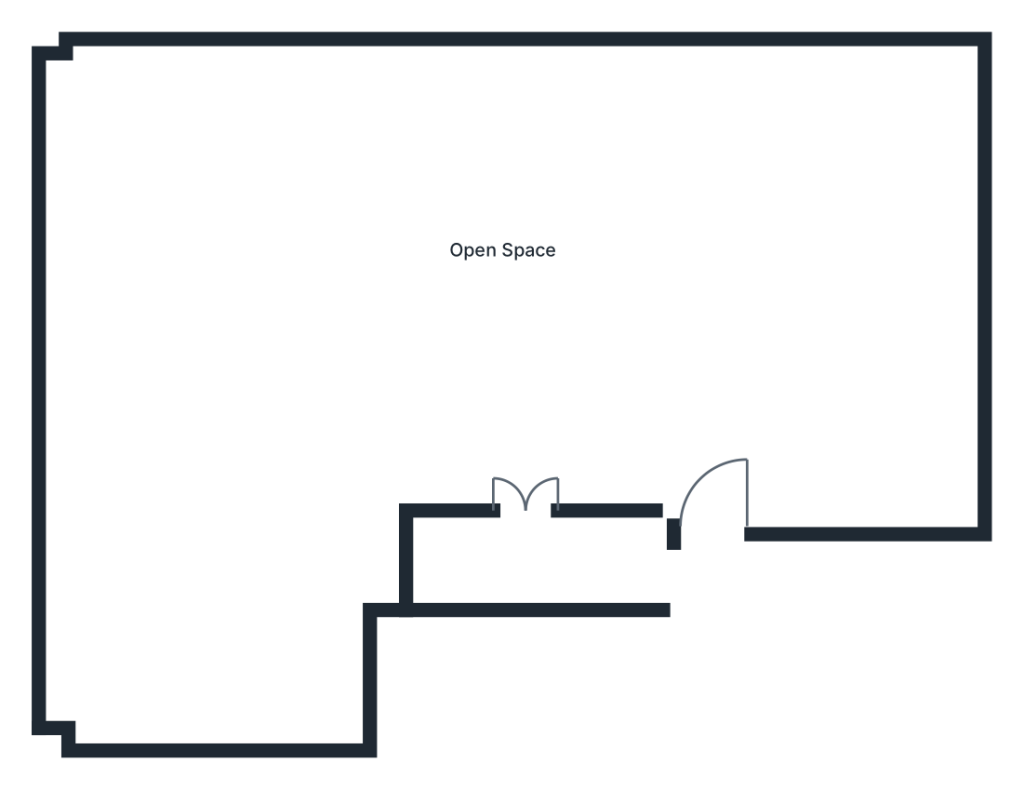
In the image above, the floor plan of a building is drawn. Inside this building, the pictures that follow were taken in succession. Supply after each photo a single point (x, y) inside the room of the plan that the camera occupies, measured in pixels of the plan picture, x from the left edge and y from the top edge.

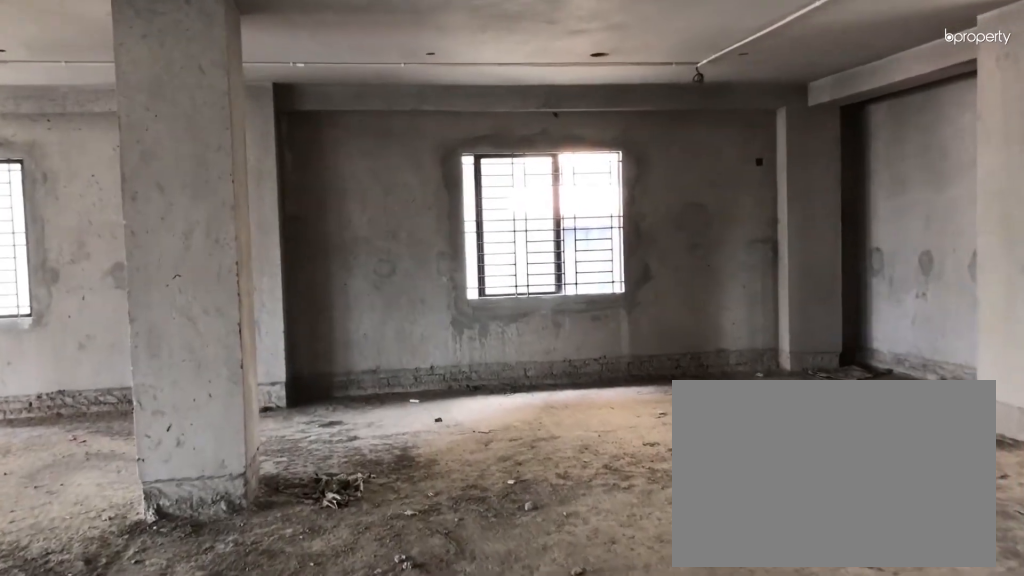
(688, 301)
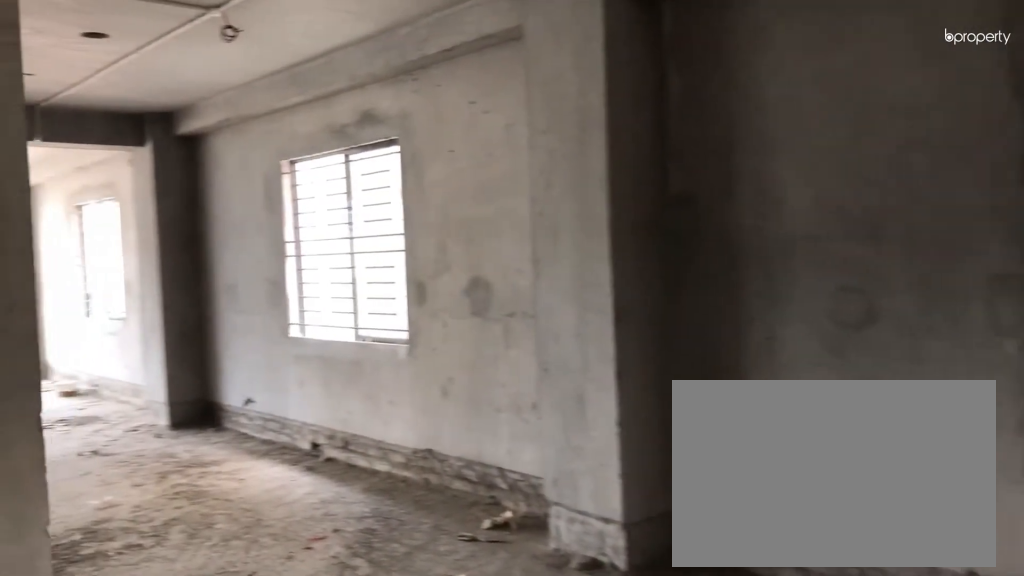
(519, 230)
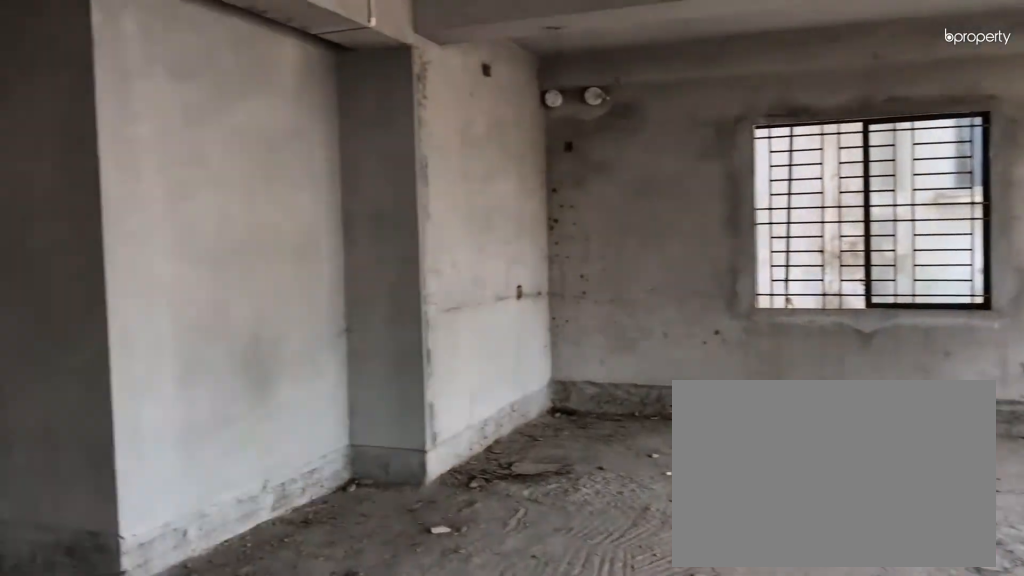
(519, 230)
